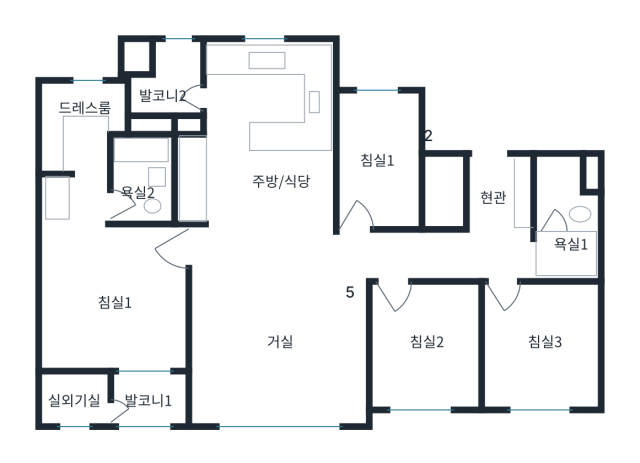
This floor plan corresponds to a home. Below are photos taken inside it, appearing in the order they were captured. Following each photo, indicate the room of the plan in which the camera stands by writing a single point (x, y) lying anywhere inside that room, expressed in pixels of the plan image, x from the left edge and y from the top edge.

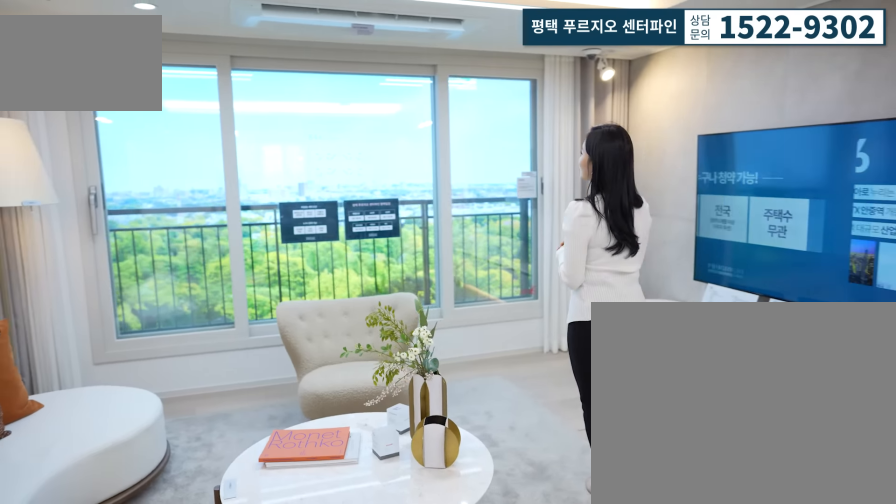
(274, 356)
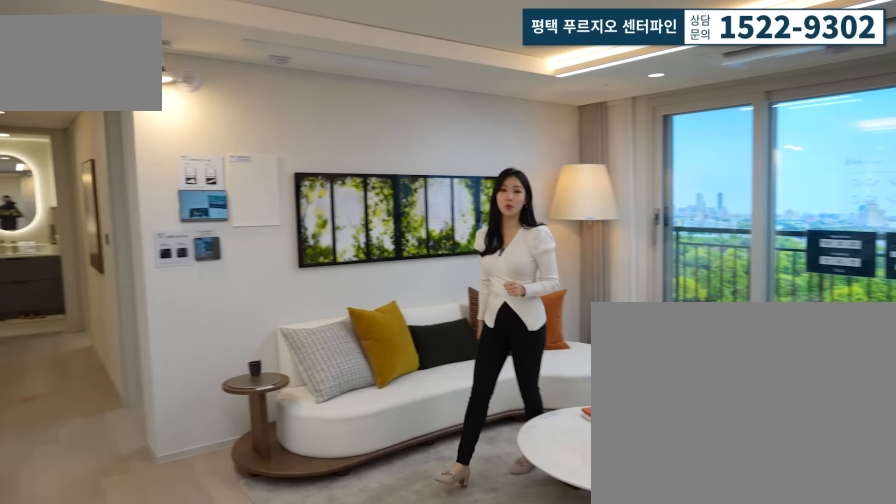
(274, 342)
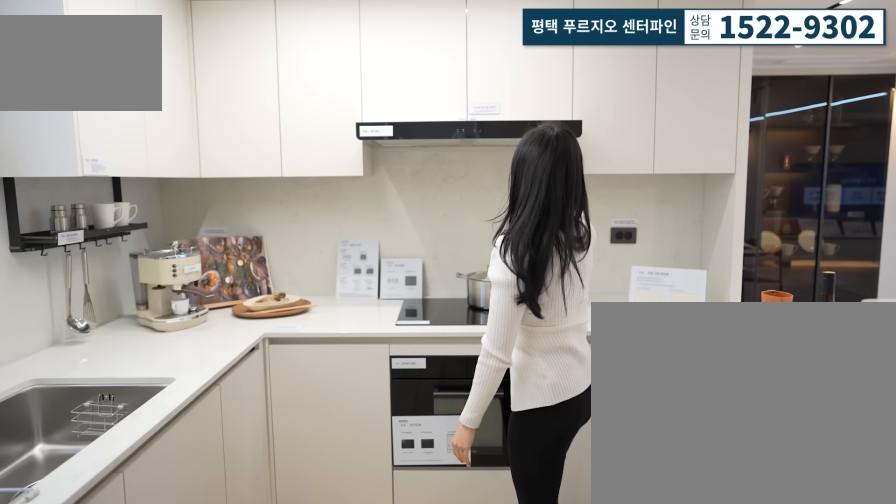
(274, 155)
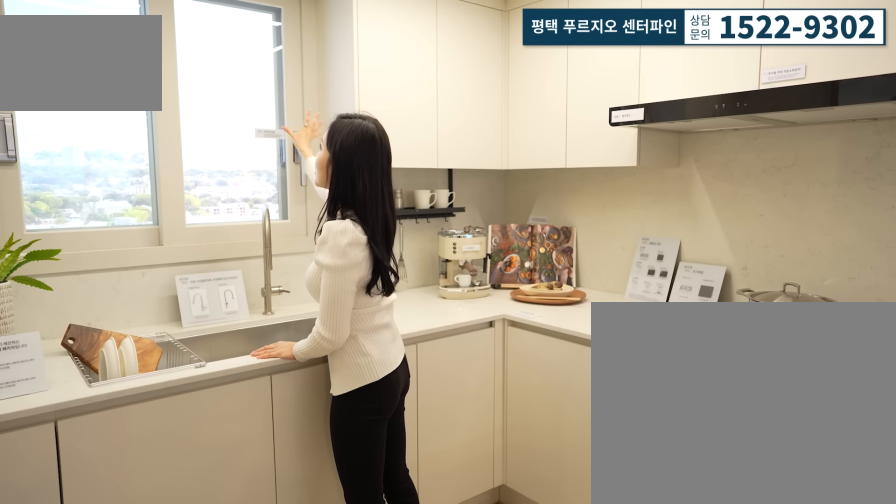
(274, 155)
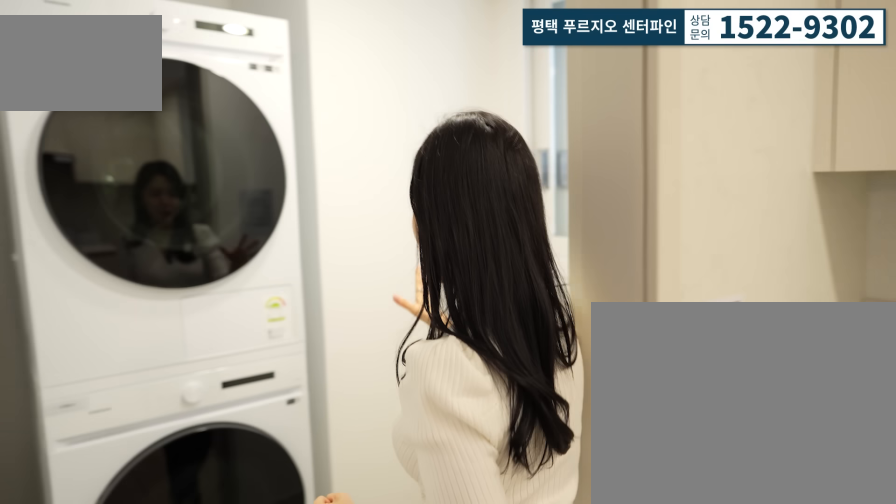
(159, 78)
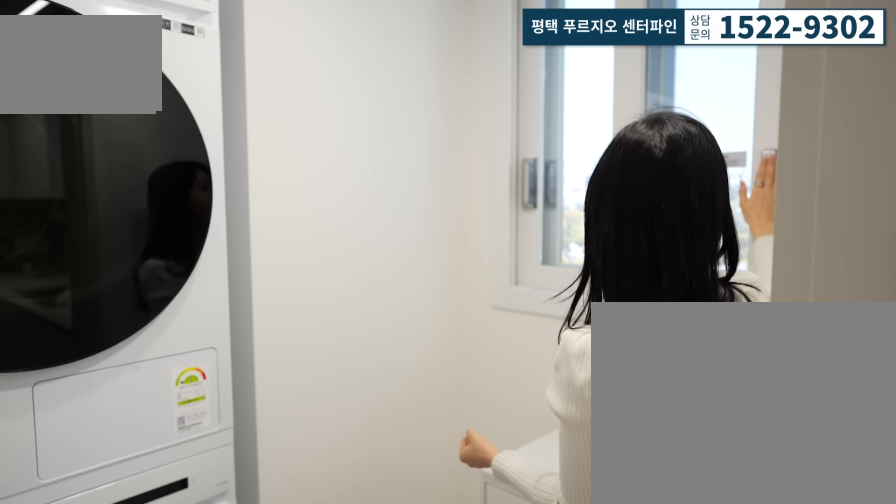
(141, 81)
